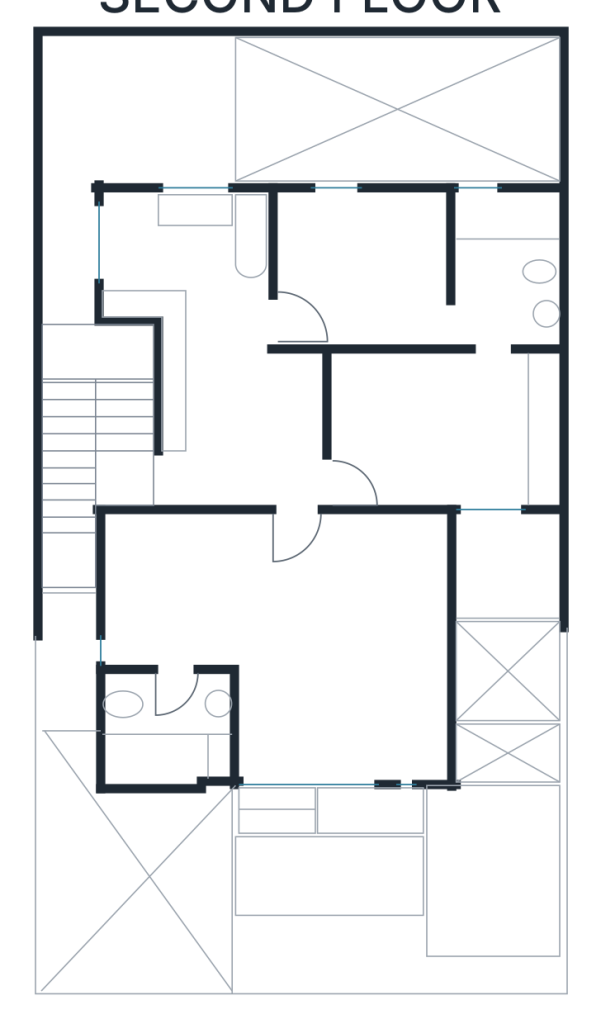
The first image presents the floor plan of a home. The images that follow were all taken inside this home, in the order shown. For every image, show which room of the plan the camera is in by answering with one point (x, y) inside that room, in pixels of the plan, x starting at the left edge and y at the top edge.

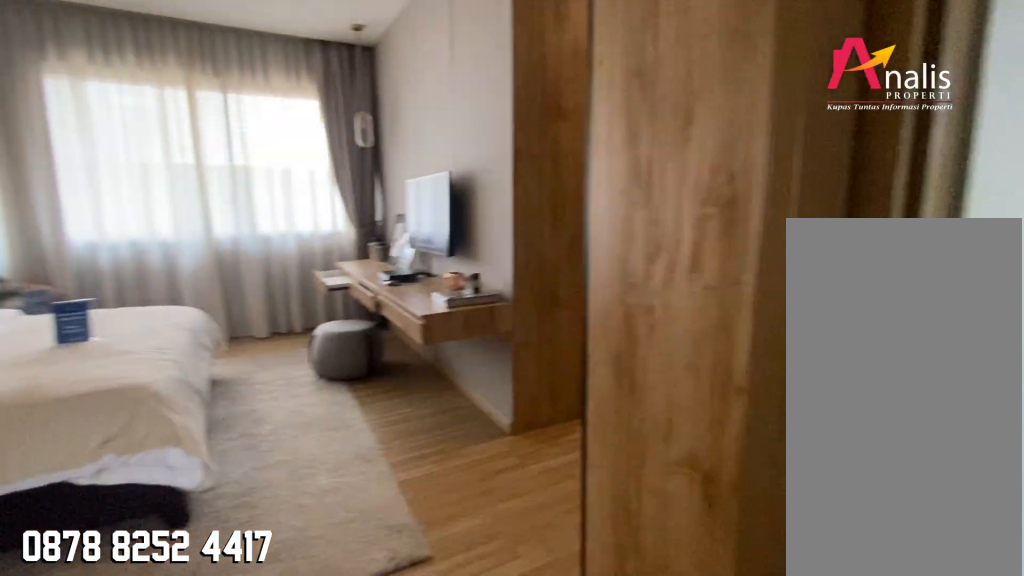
(216, 350)
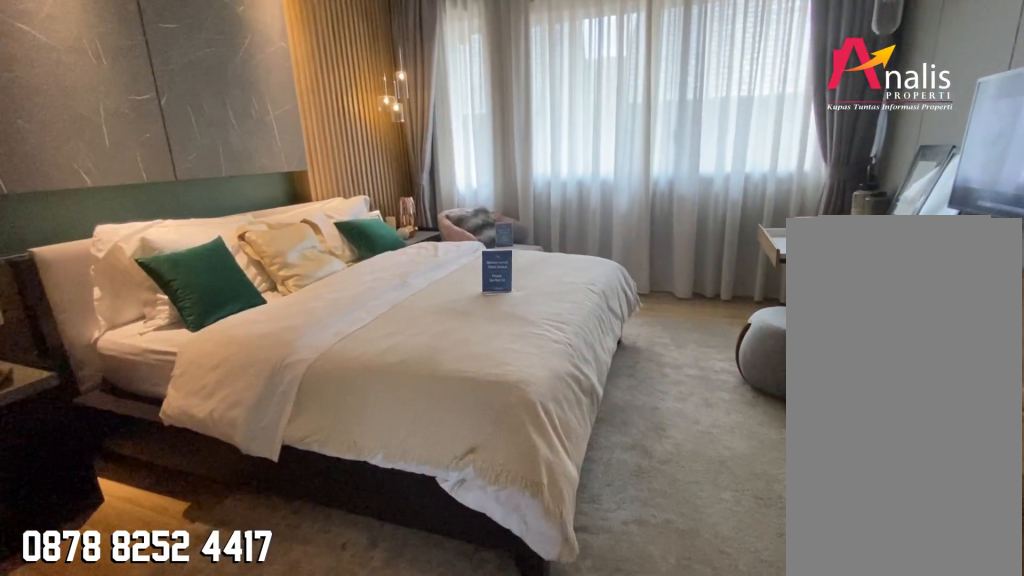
(271, 641)
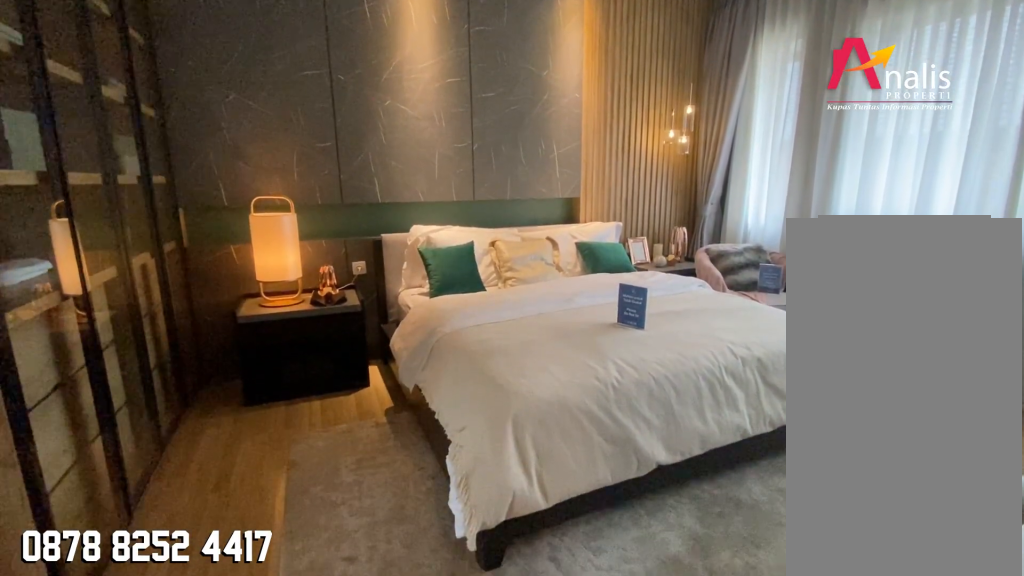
(271, 641)
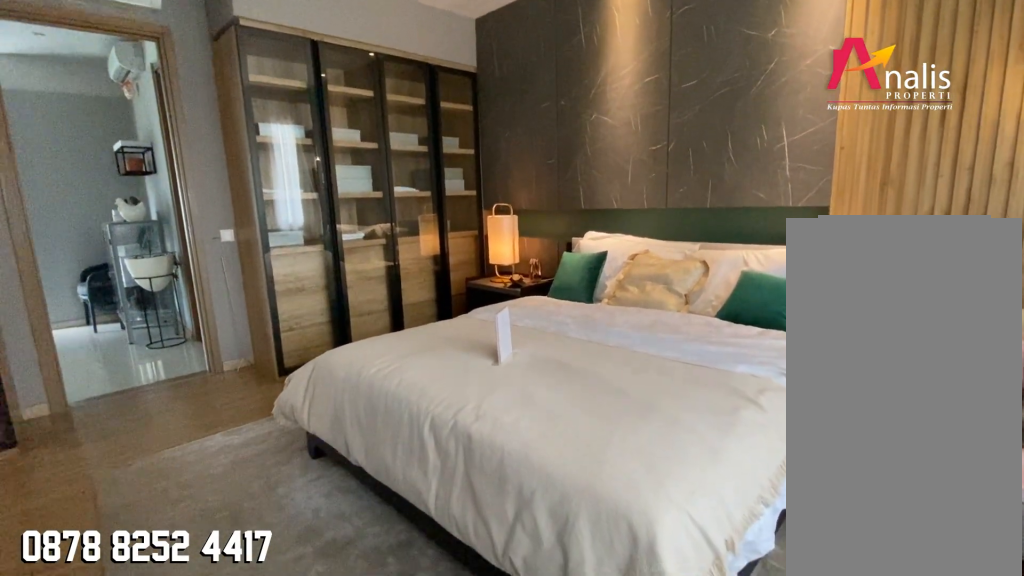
(288, 641)
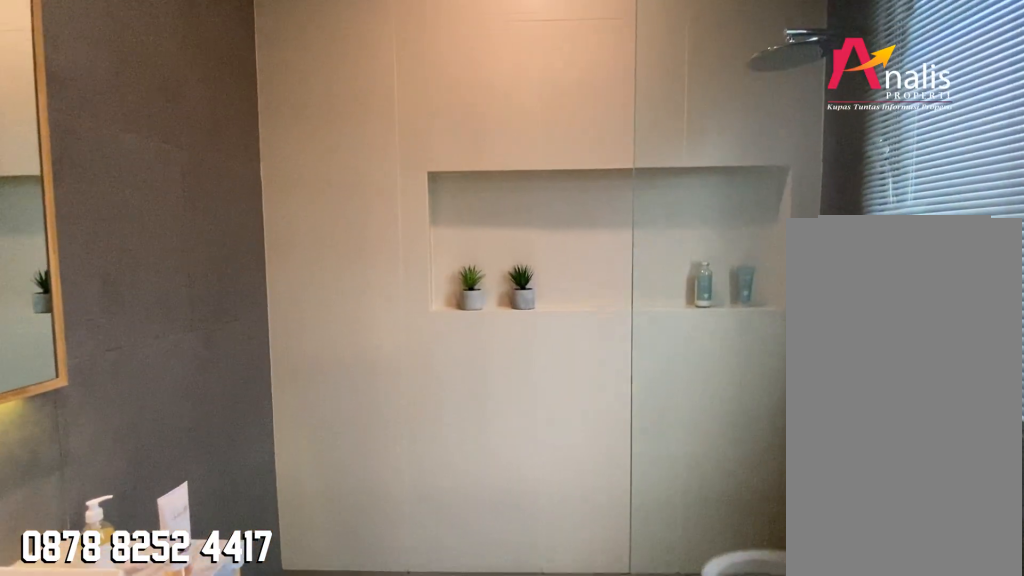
(168, 727)
